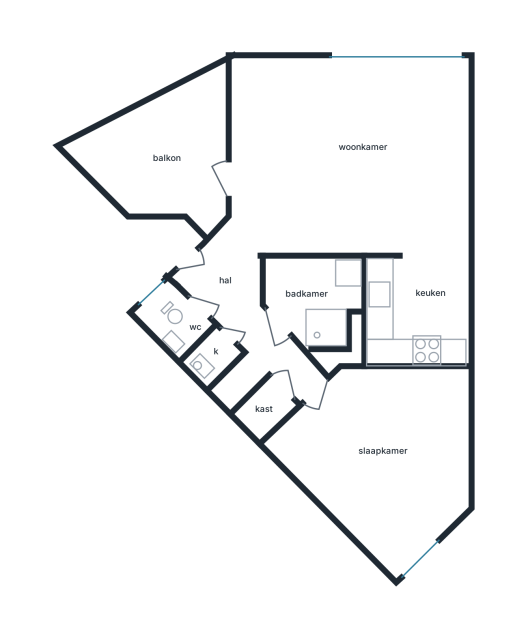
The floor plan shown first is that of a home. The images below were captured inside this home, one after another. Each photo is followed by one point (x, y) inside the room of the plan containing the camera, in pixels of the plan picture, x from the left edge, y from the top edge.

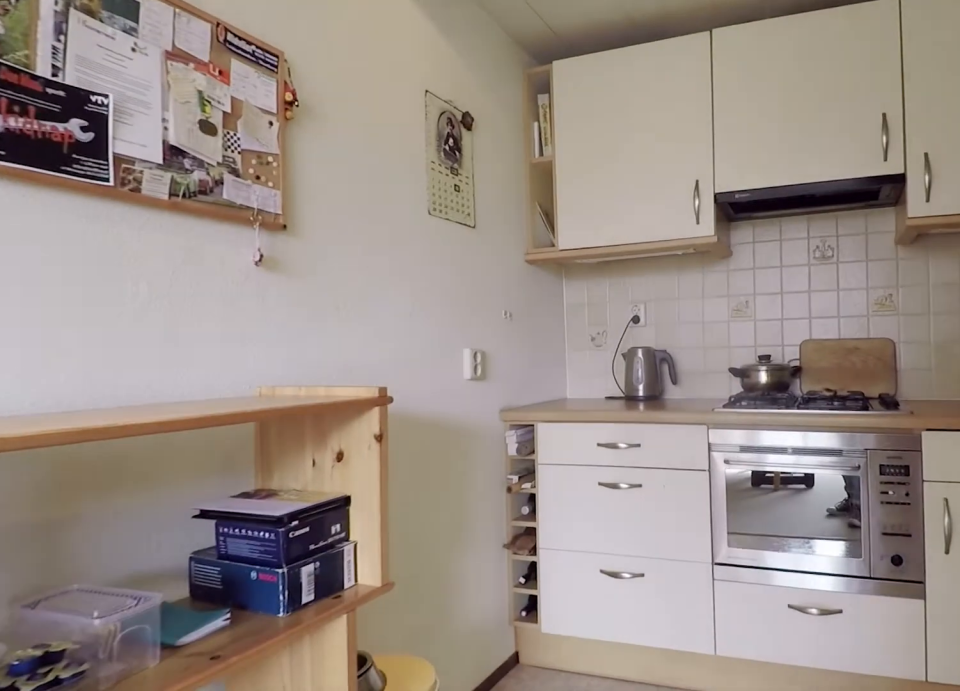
(415, 311)
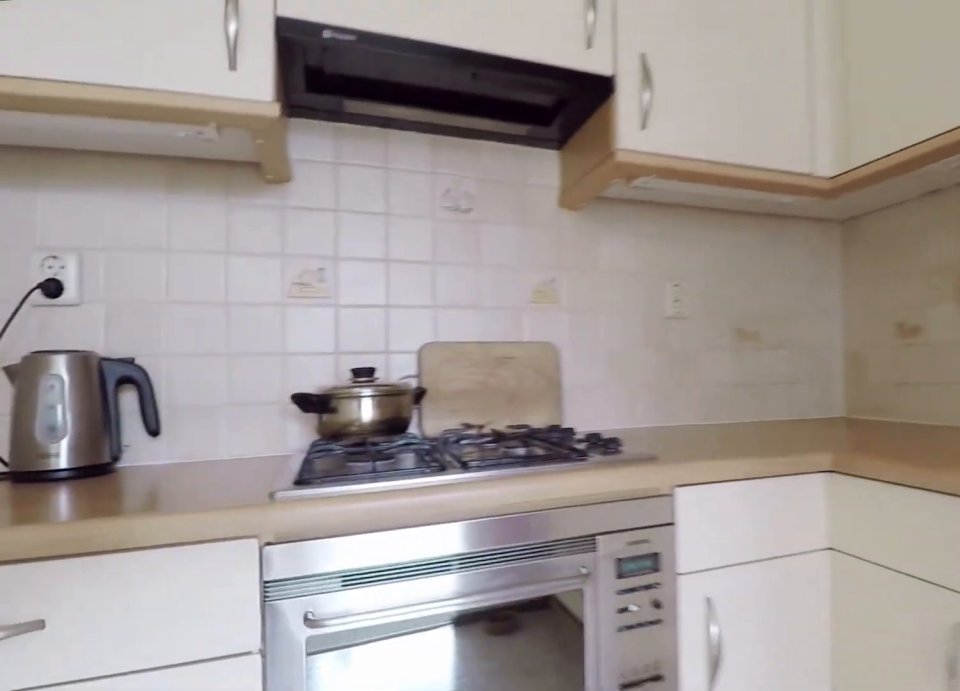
(415, 311)
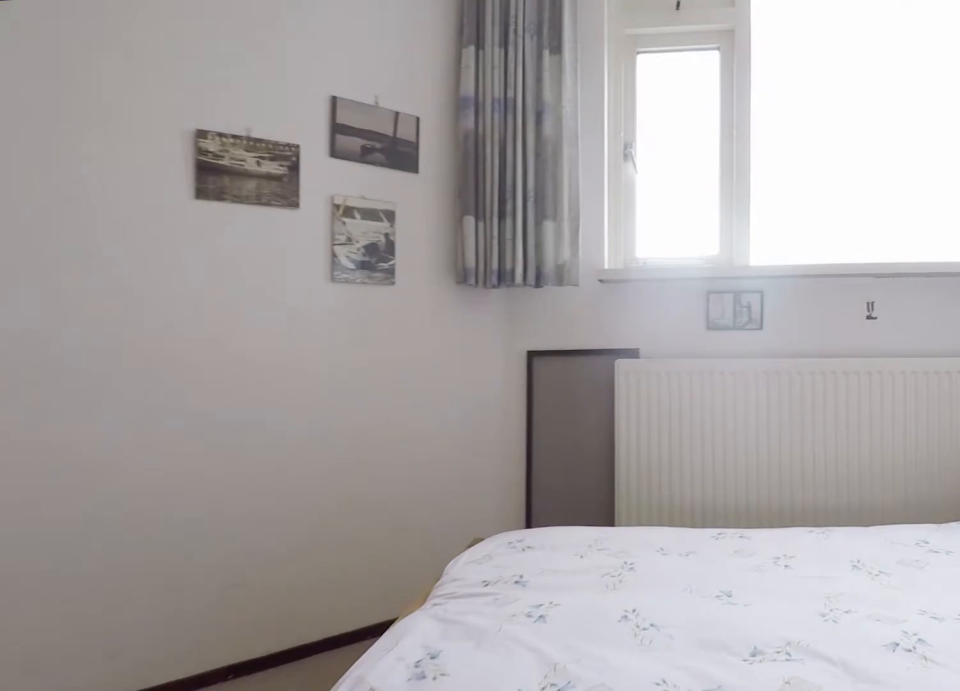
(383, 454)
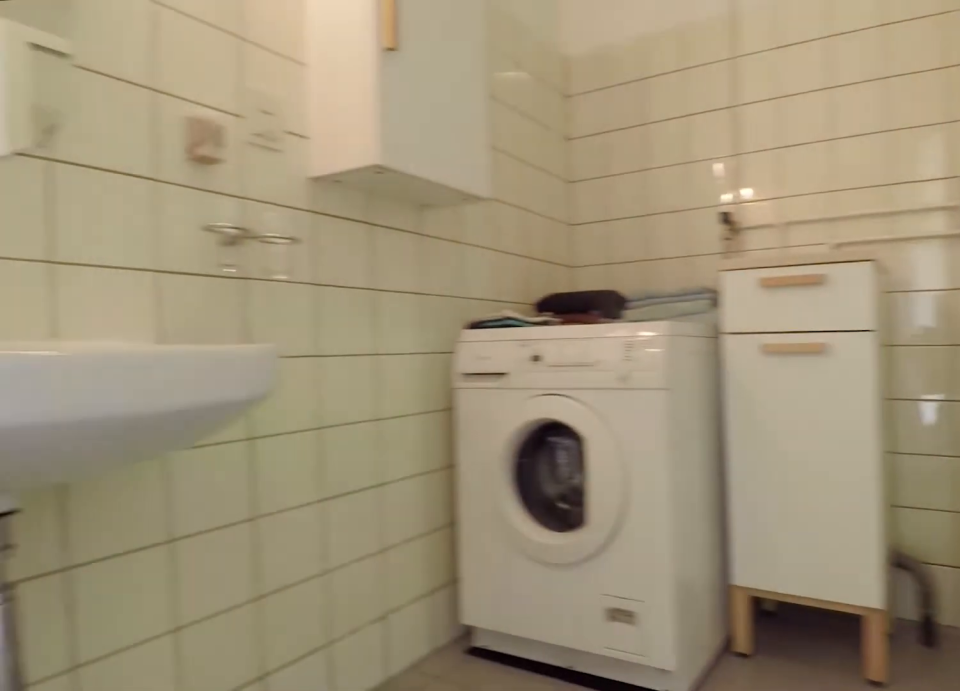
(326, 296)
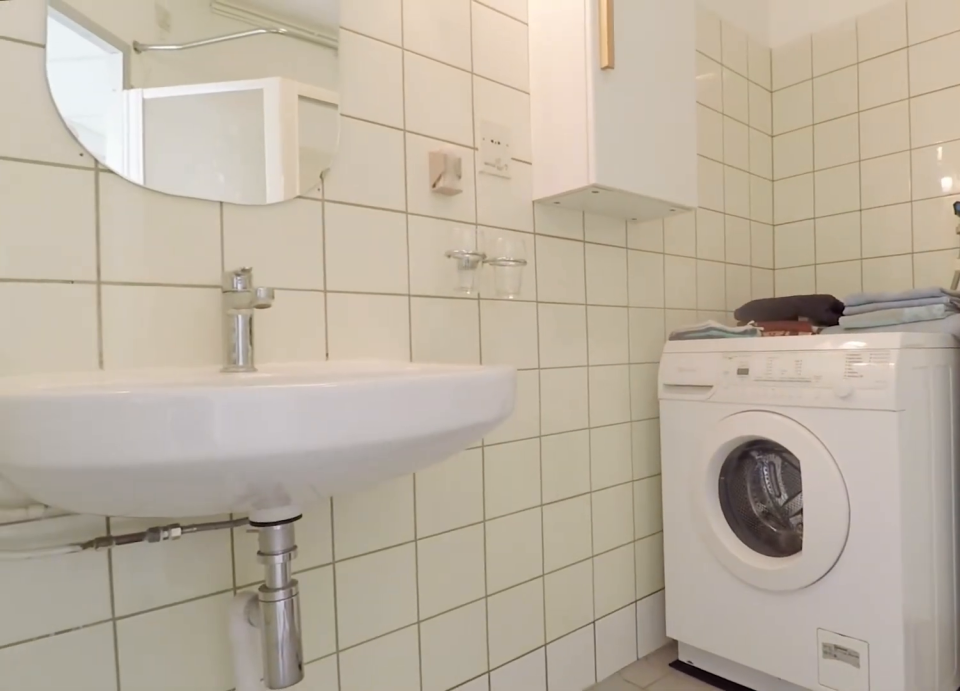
(326, 296)
